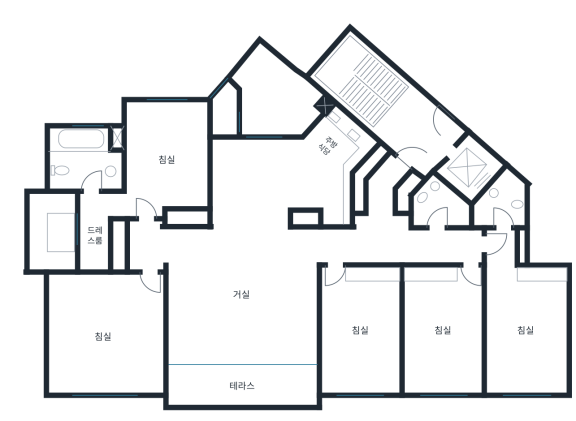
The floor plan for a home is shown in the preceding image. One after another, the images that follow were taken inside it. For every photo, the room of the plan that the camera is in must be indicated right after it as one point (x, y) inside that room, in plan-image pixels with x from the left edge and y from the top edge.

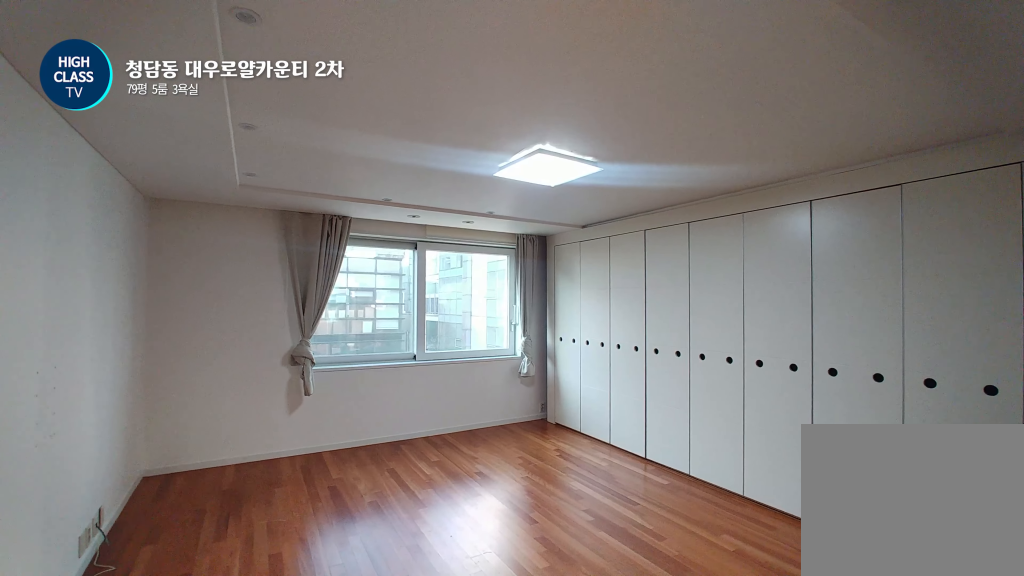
(106, 335)
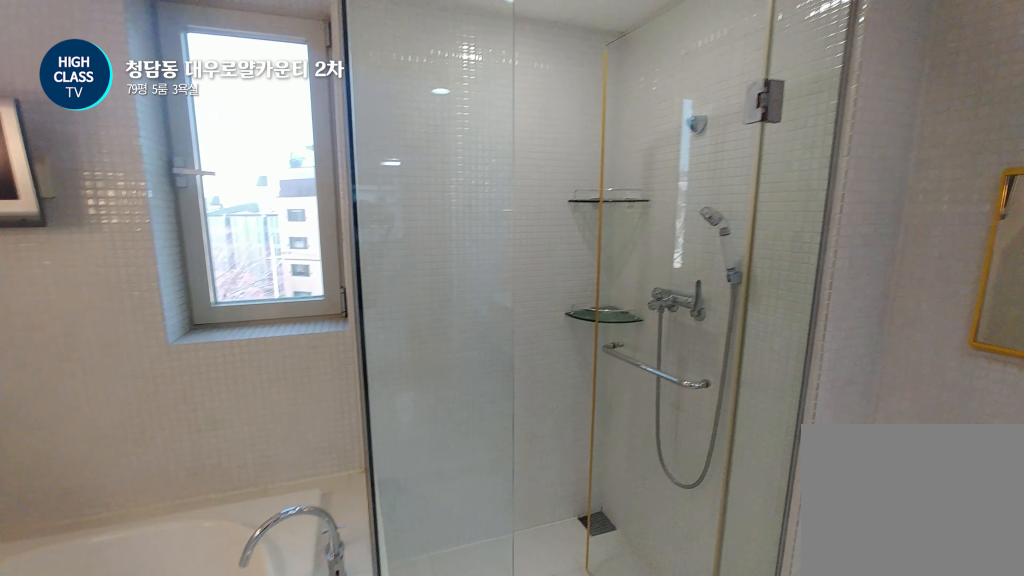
(86, 159)
